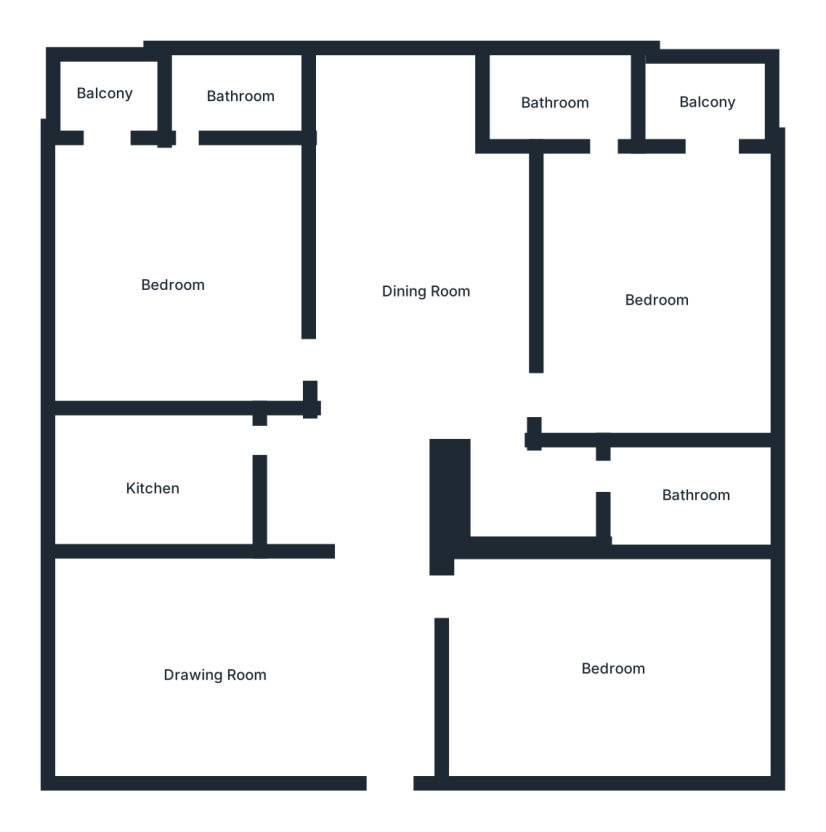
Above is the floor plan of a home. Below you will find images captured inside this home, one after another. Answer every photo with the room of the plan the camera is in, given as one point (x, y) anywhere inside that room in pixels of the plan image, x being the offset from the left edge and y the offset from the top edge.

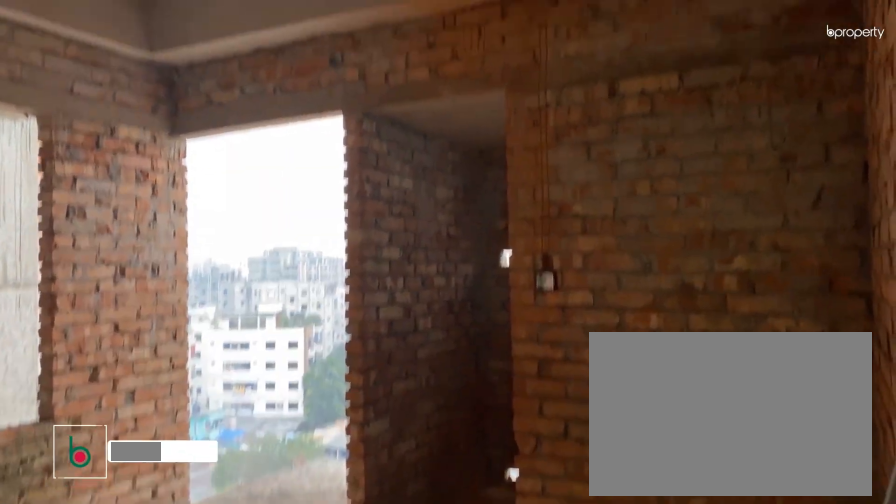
(173, 287)
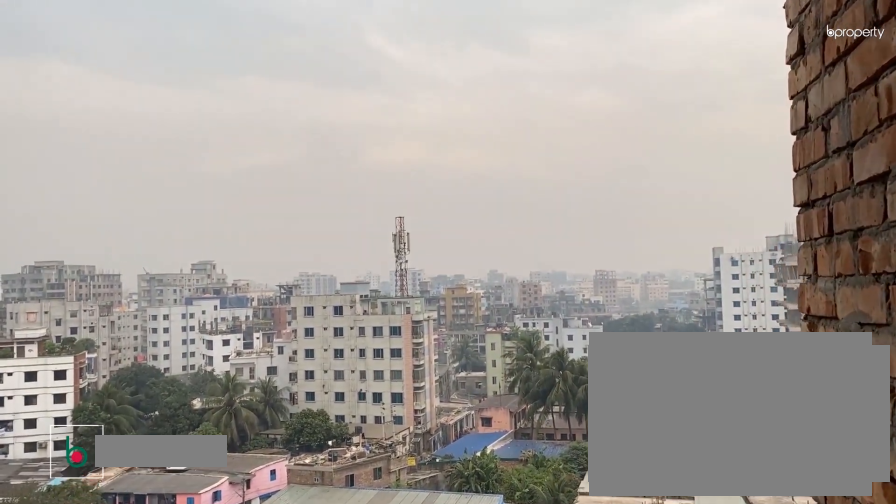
(101, 91)
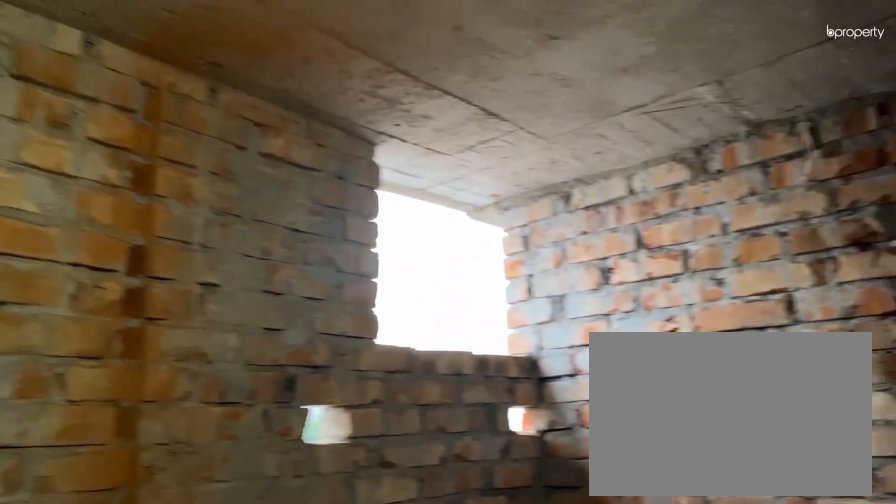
(240, 98)
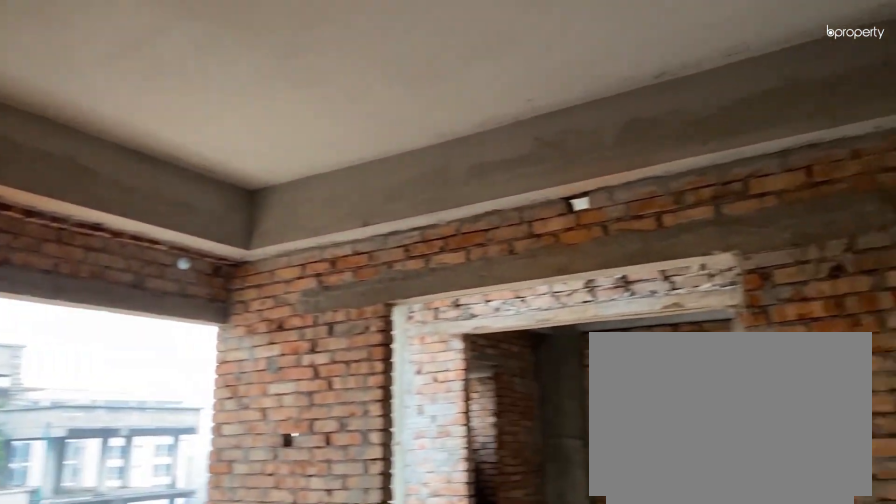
(658, 306)
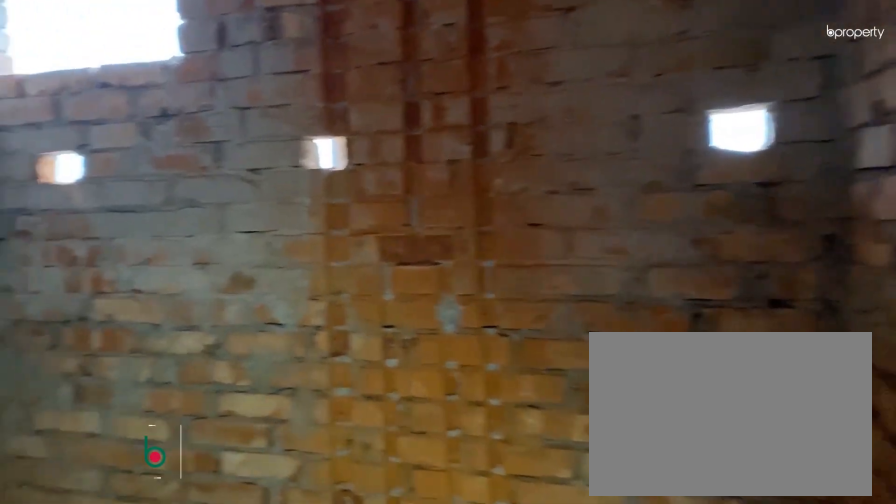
(557, 102)
